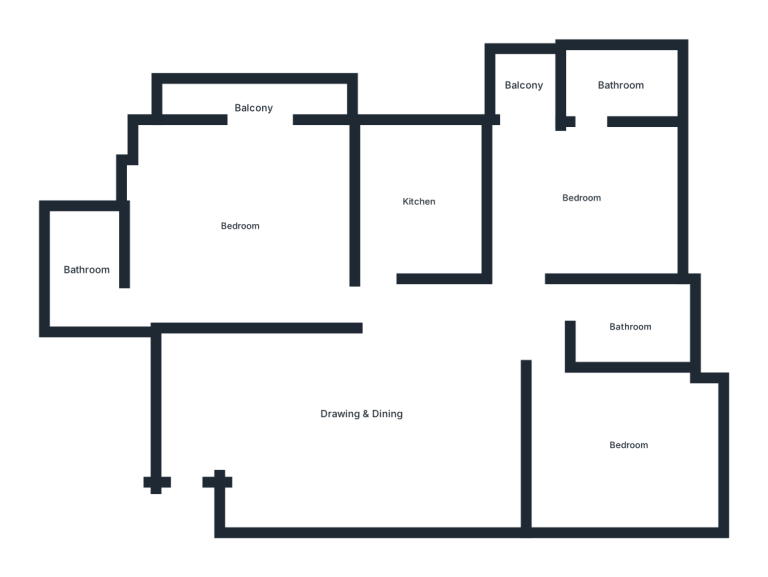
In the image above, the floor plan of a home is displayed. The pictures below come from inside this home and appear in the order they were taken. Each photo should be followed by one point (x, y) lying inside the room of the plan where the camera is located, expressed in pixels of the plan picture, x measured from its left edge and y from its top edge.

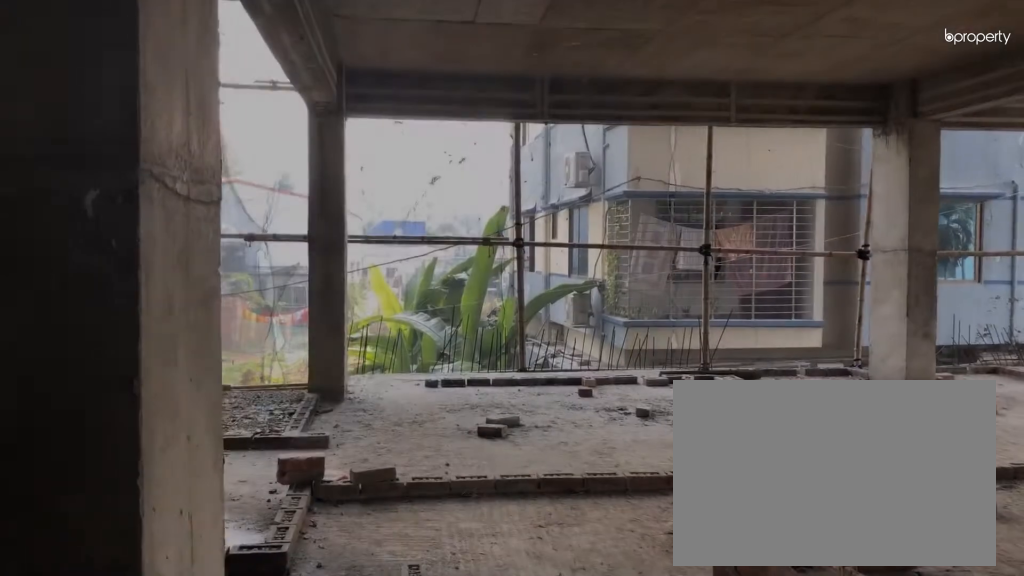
(189, 486)
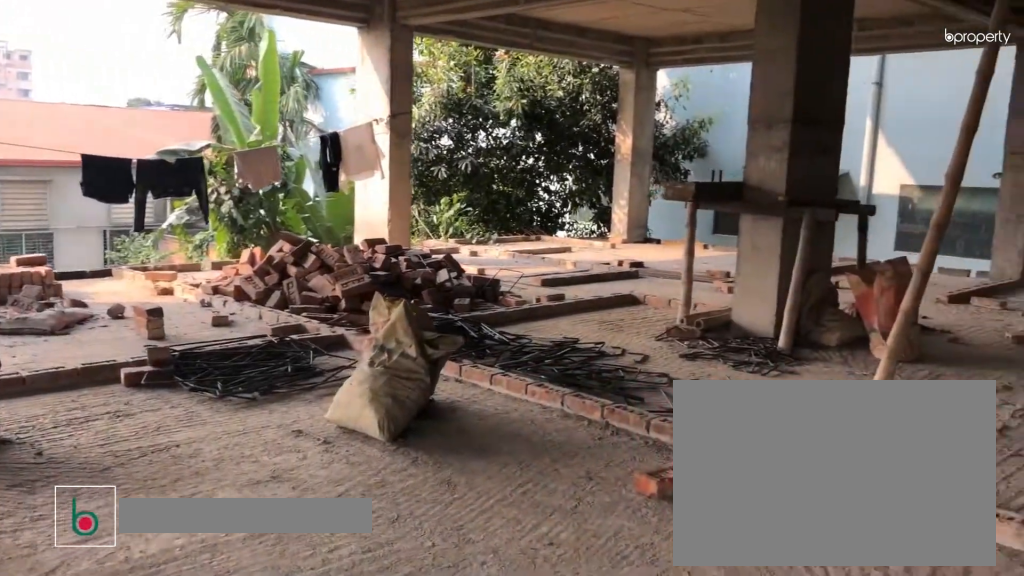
(361, 417)
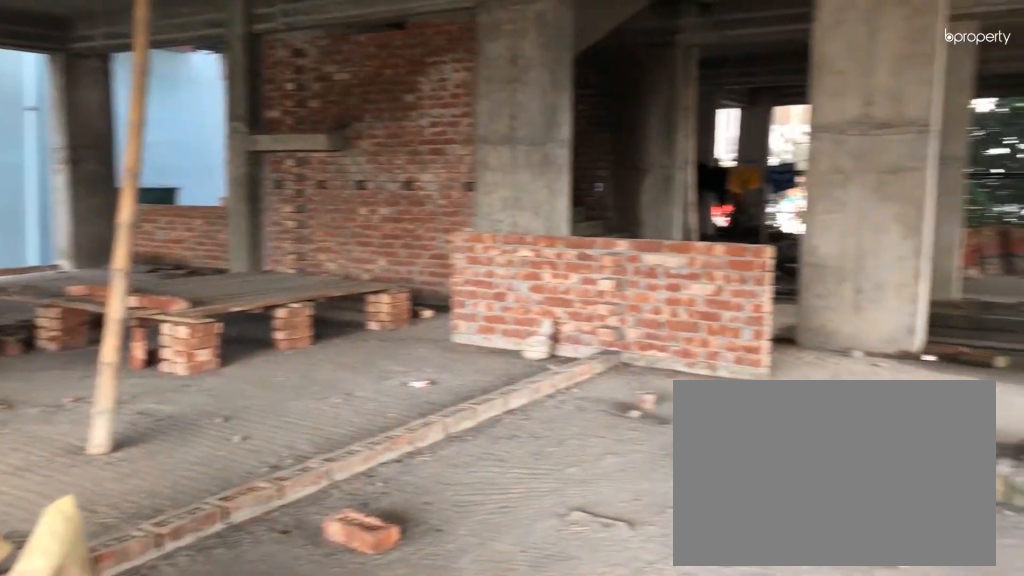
(361, 417)
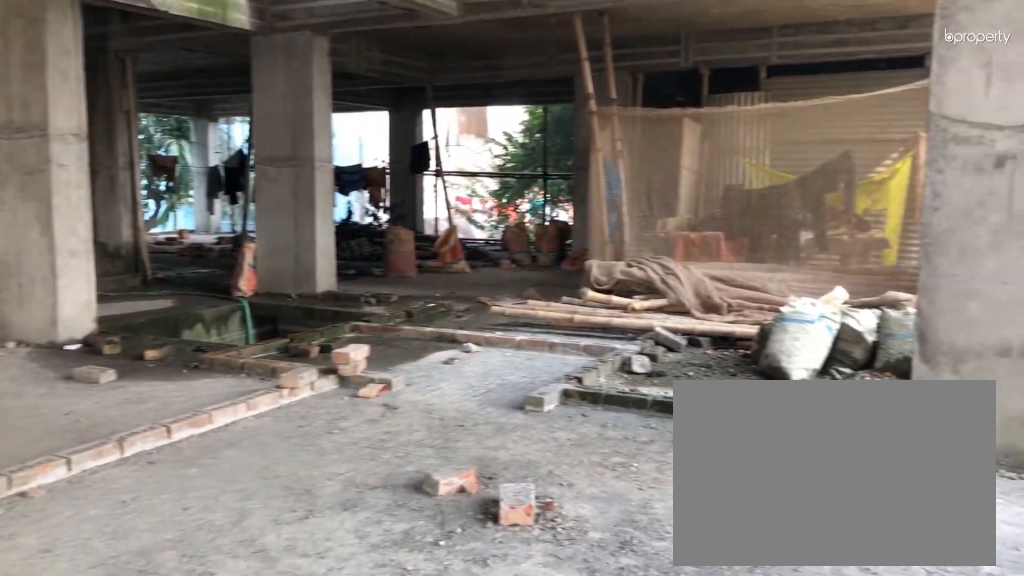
(238, 225)
